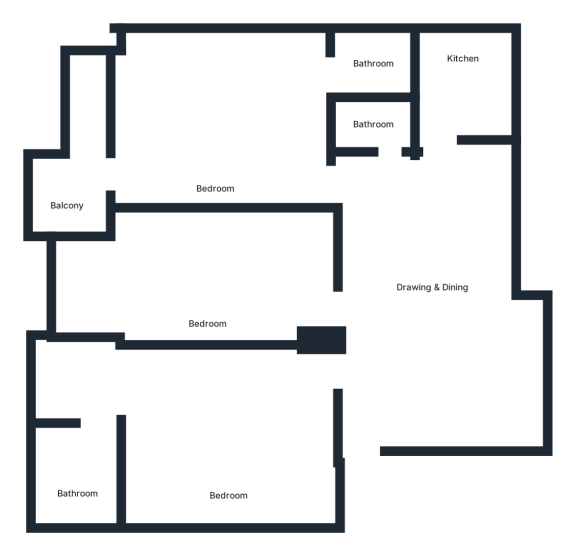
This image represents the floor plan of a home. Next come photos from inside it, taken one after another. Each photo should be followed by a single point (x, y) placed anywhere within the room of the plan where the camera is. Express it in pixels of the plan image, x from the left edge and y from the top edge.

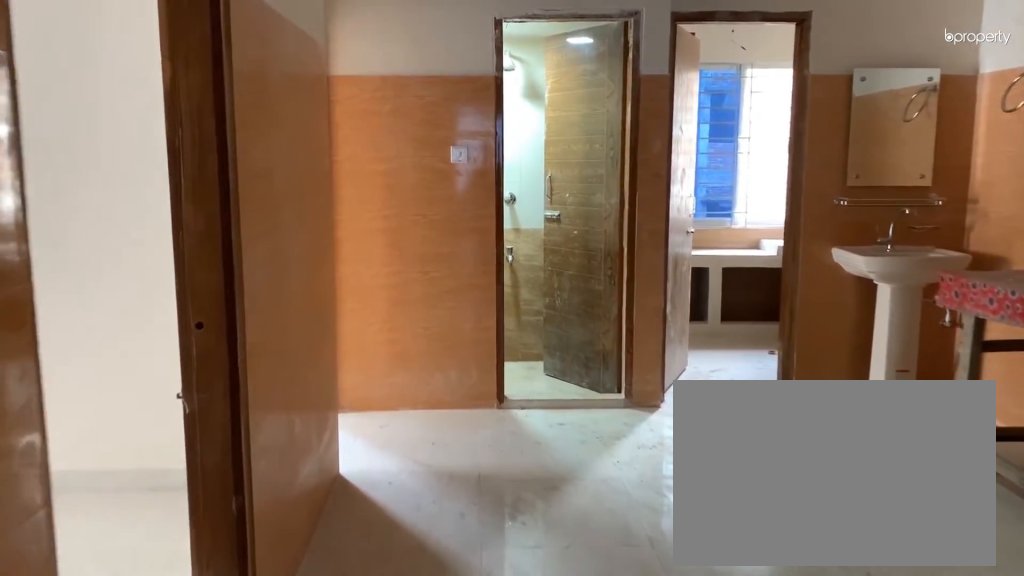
(364, 414)
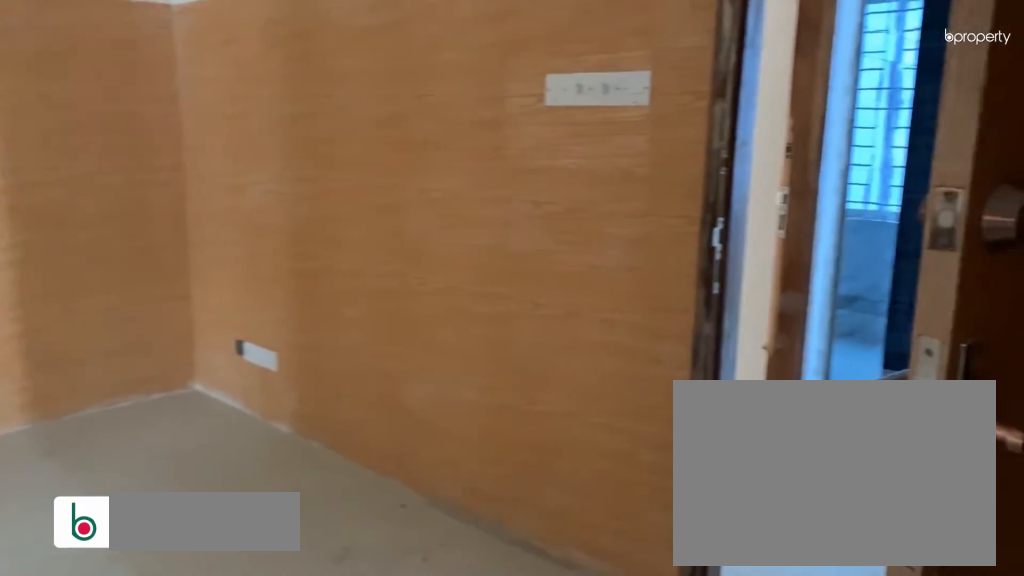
(440, 282)
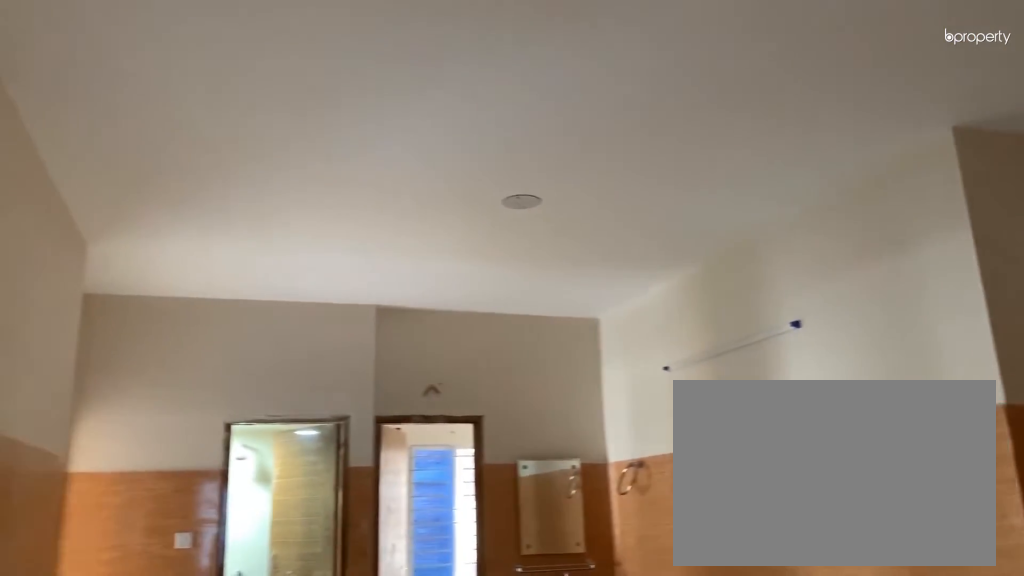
(440, 282)
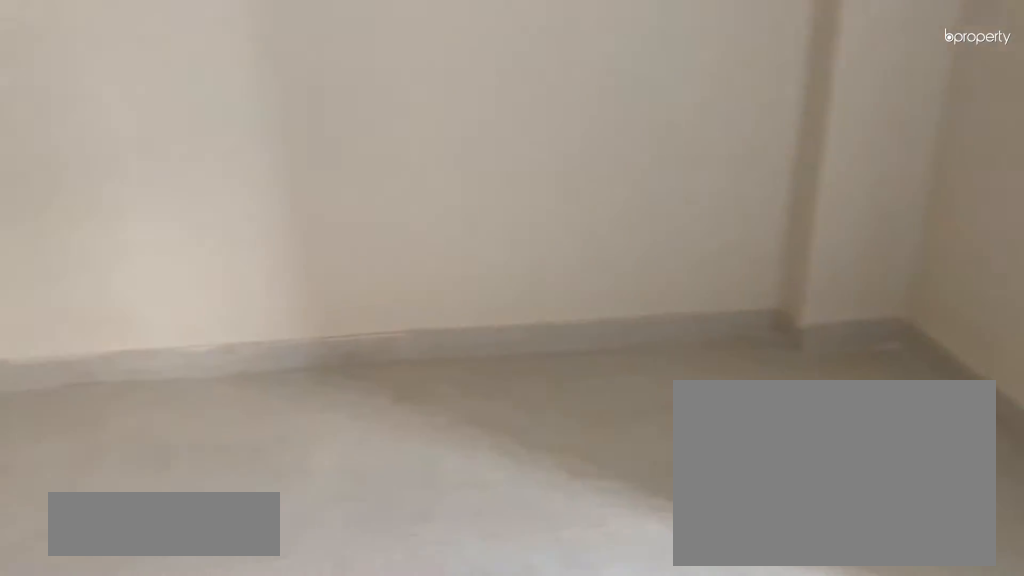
(228, 435)
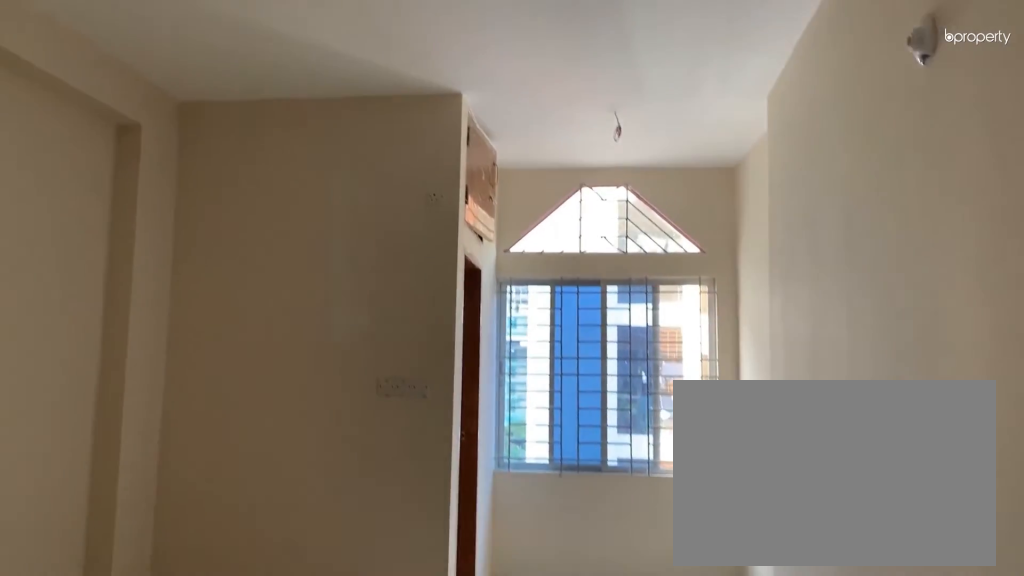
(228, 435)
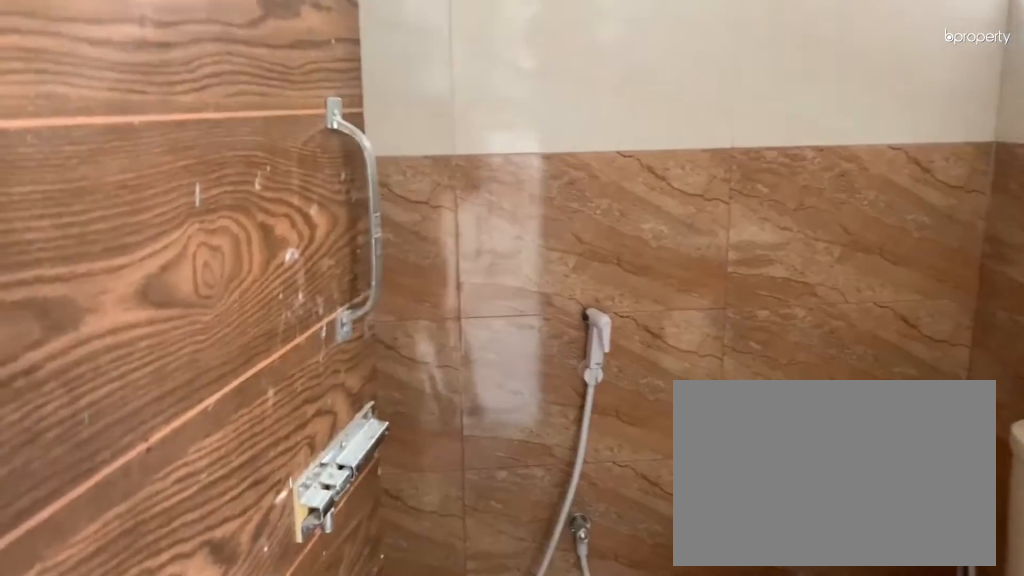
(102, 416)
